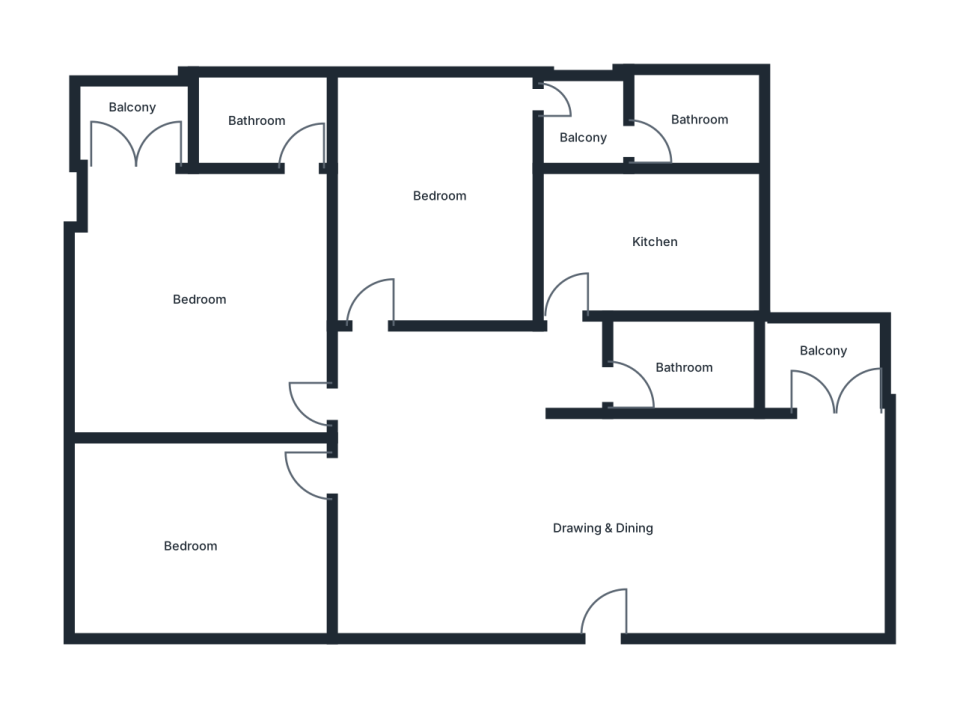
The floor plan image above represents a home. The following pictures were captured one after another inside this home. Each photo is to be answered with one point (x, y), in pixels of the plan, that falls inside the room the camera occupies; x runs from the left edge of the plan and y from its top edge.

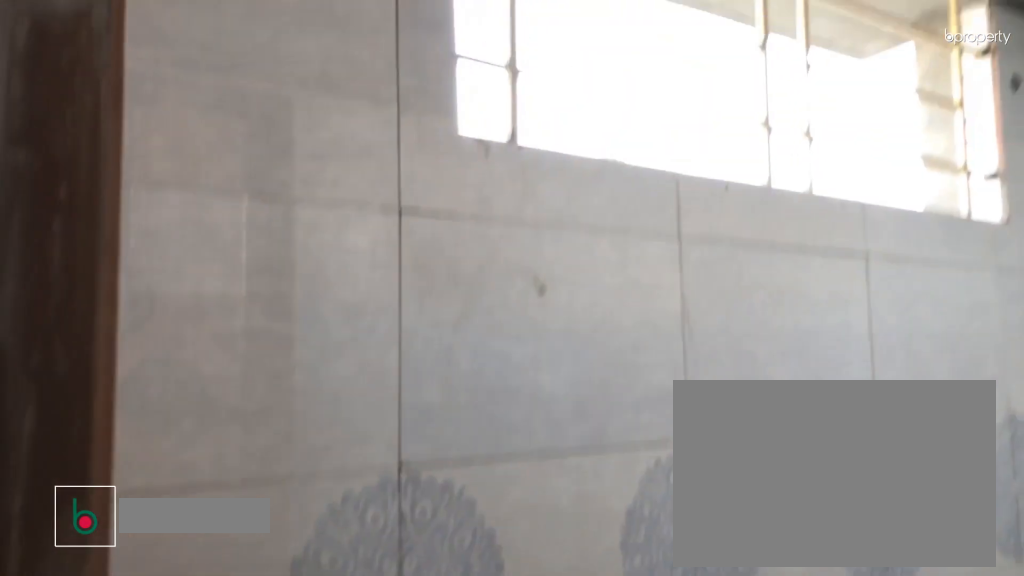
(698, 120)
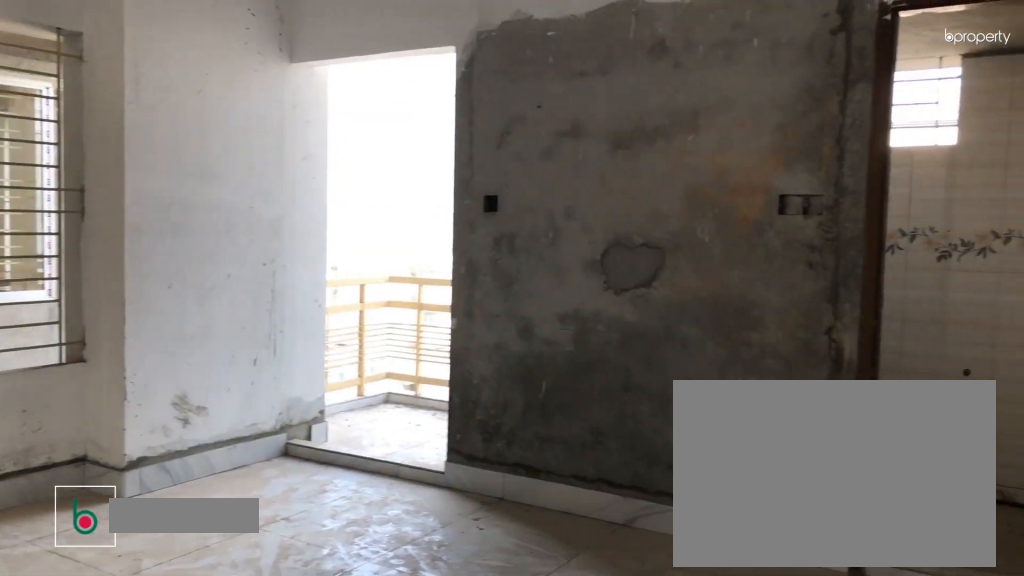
(203, 305)
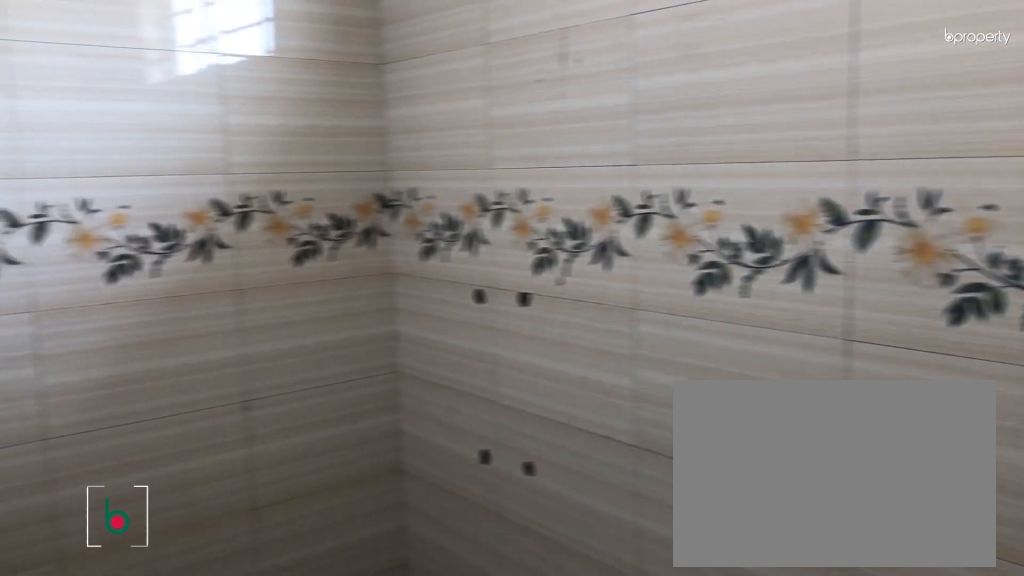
(259, 127)
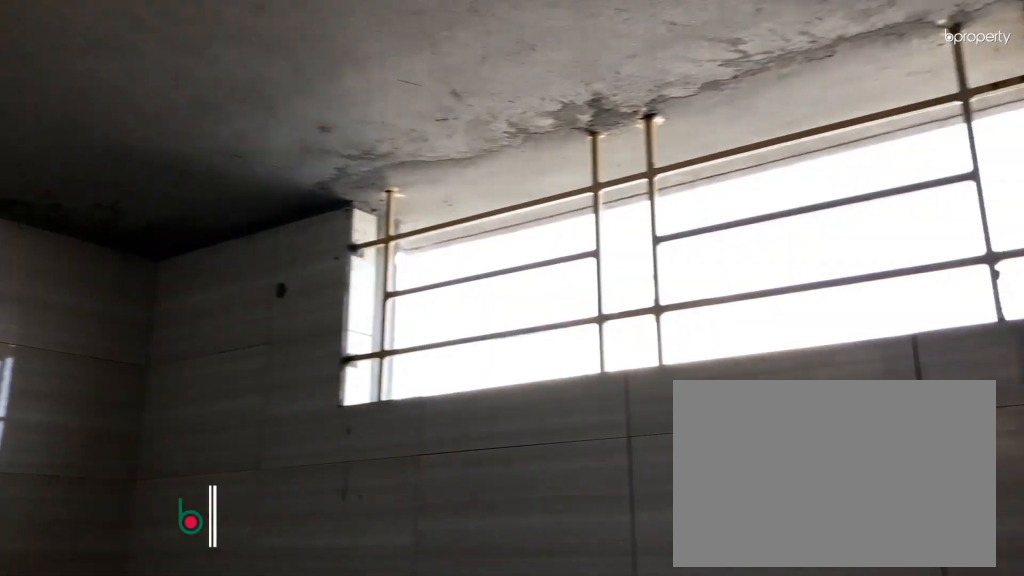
(259, 127)
